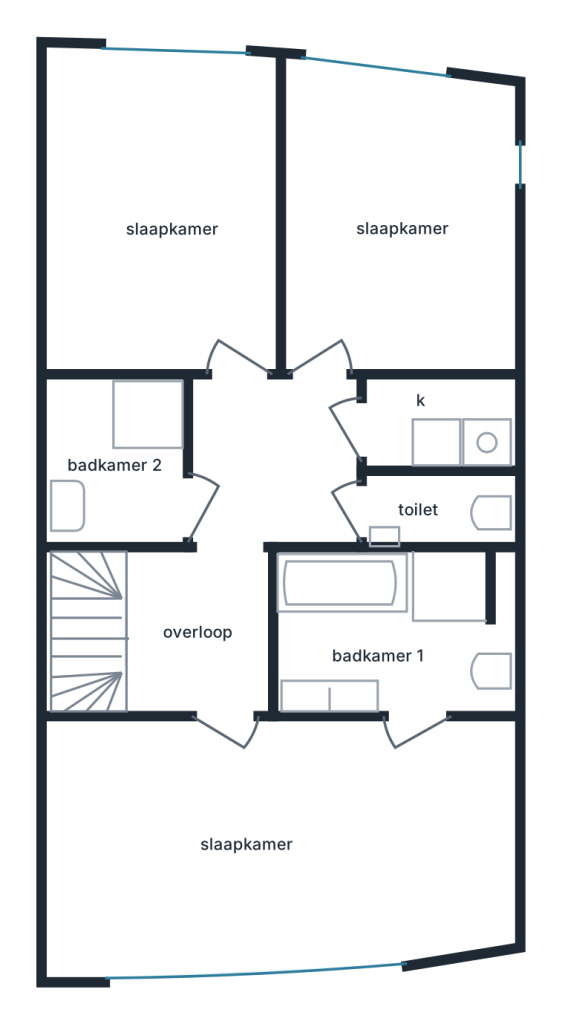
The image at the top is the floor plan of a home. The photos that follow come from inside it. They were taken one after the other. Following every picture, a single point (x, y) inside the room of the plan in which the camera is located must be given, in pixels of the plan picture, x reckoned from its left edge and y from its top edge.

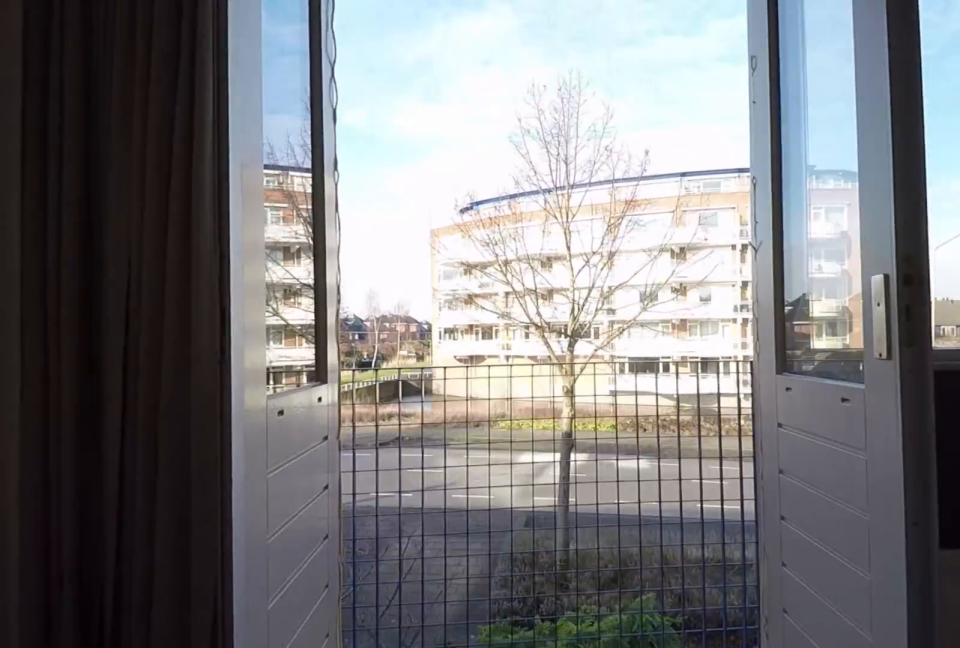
(277, 842)
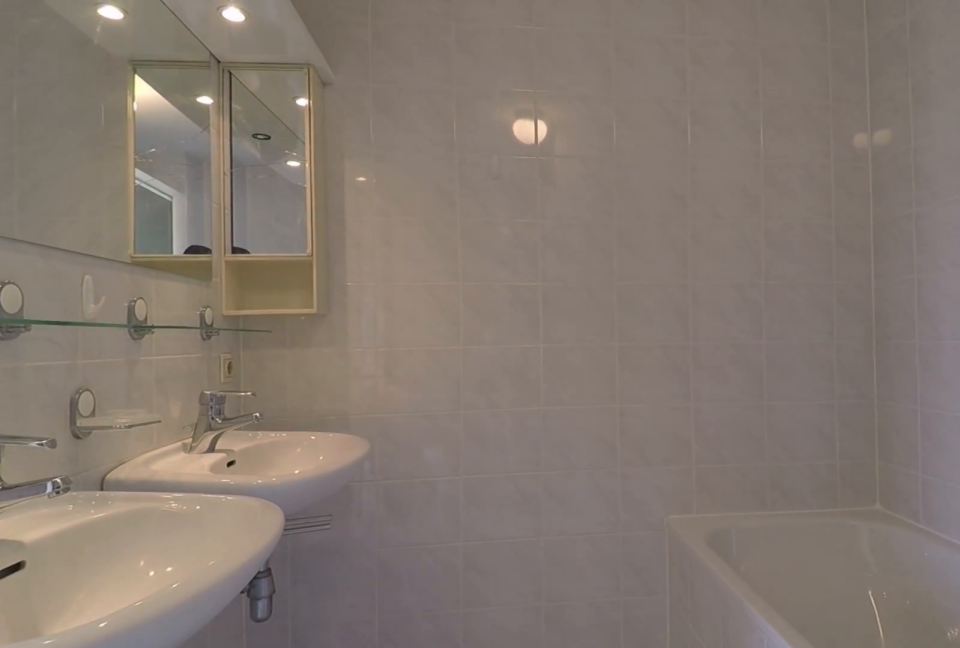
(383, 625)
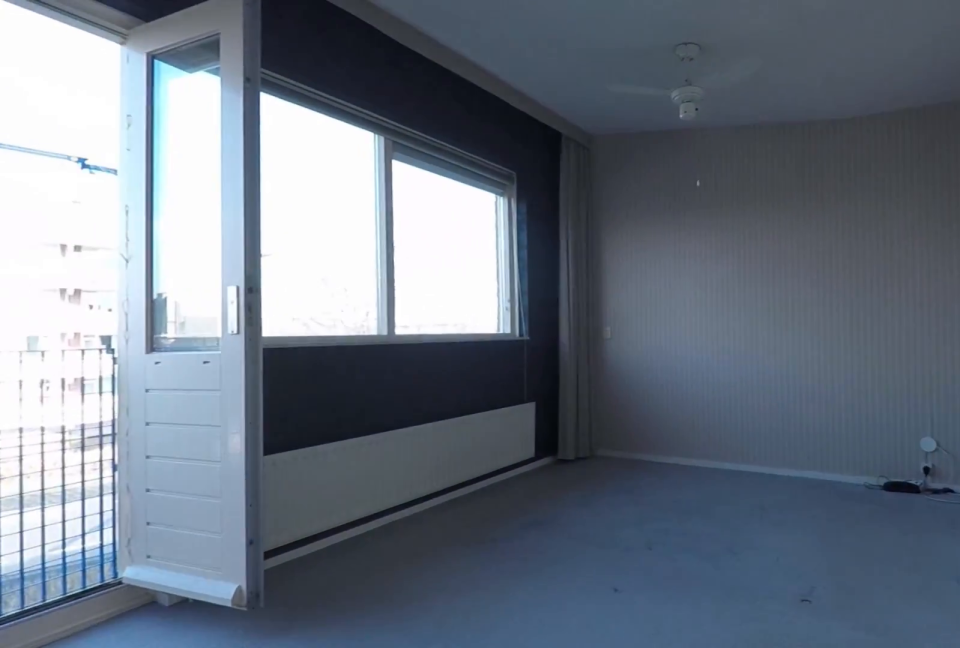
(277, 842)
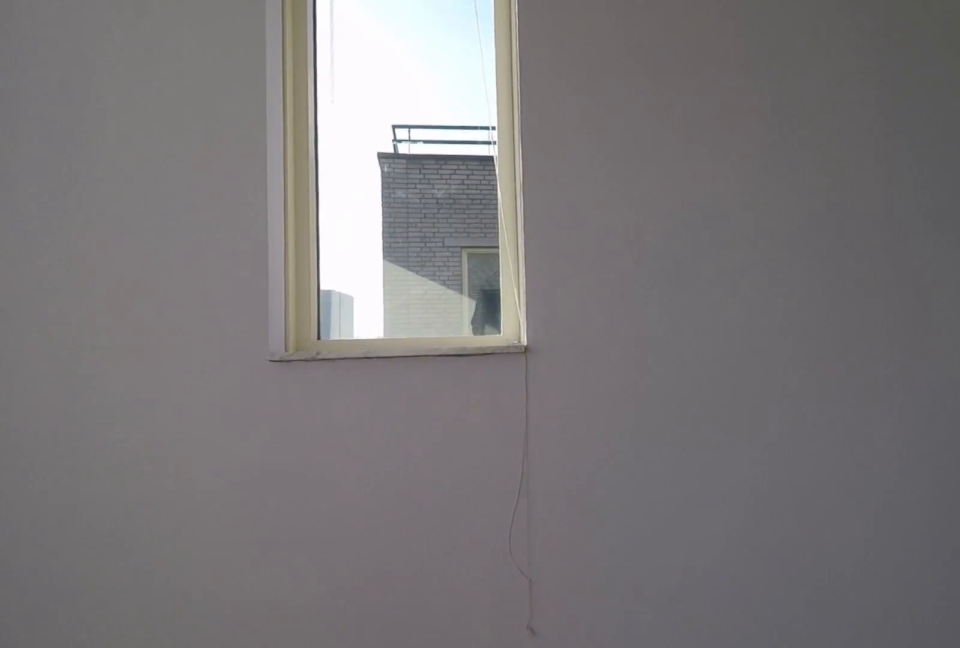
(395, 222)
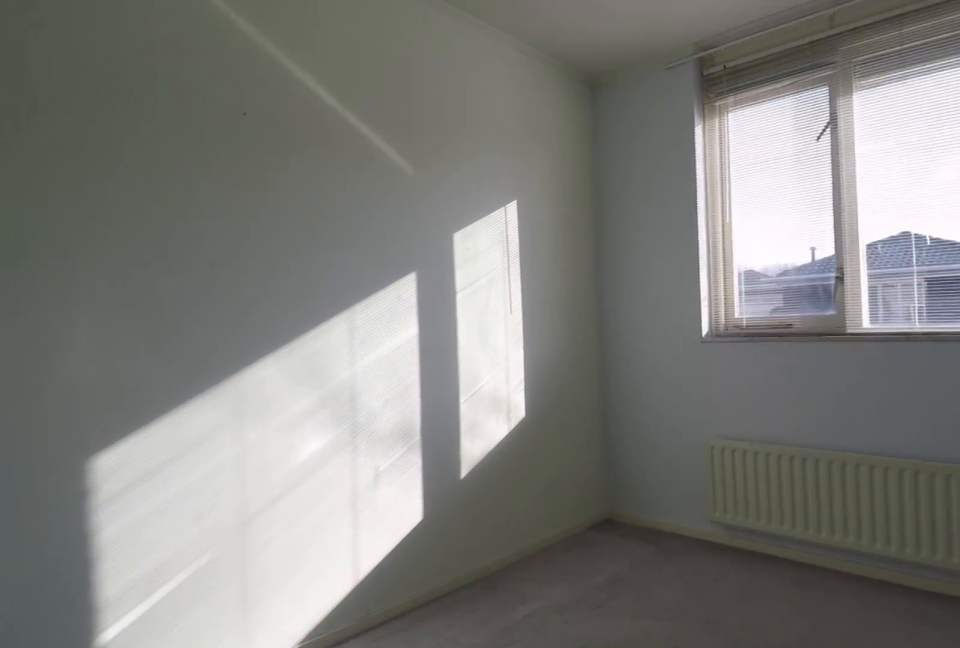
(164, 213)
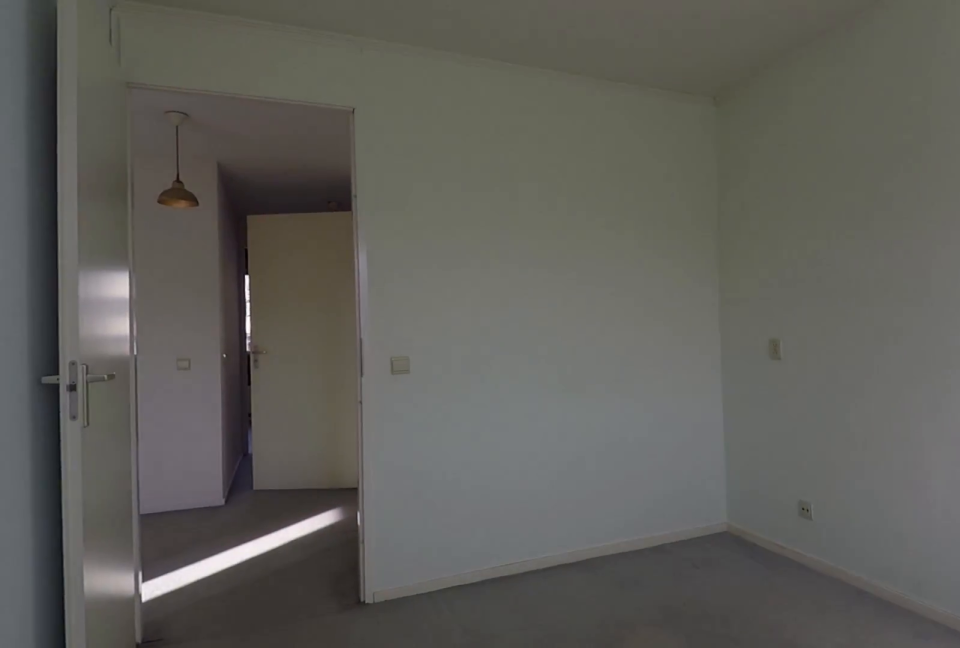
(164, 213)
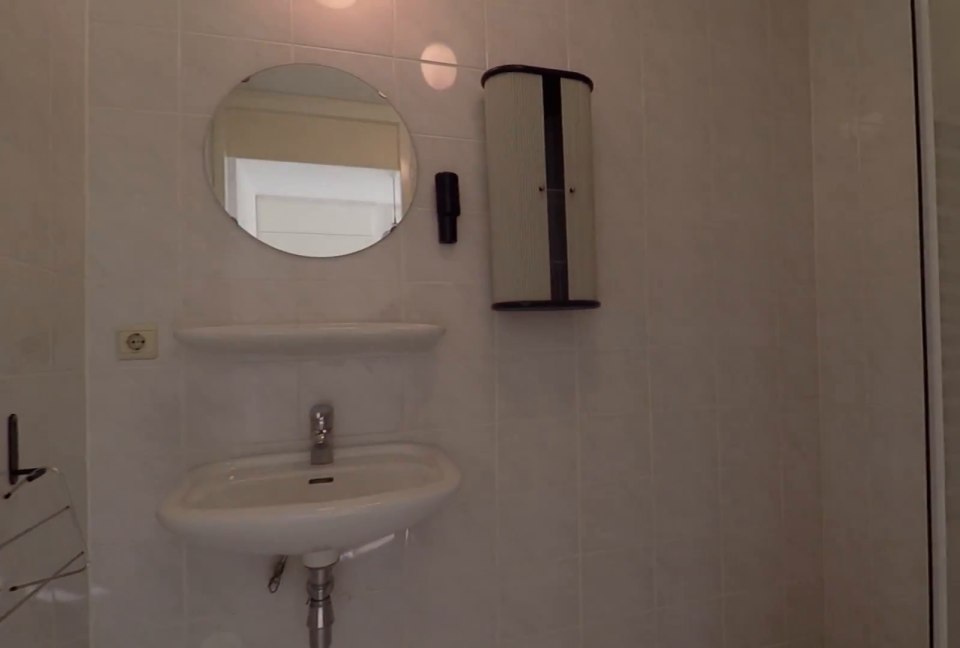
(125, 450)
